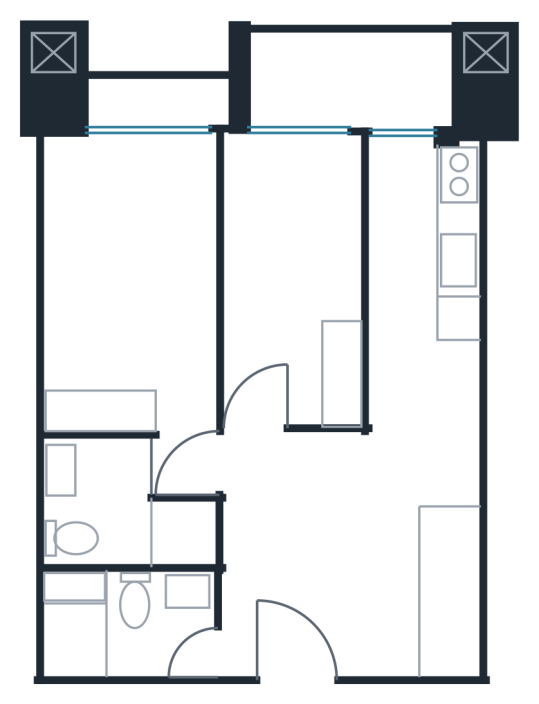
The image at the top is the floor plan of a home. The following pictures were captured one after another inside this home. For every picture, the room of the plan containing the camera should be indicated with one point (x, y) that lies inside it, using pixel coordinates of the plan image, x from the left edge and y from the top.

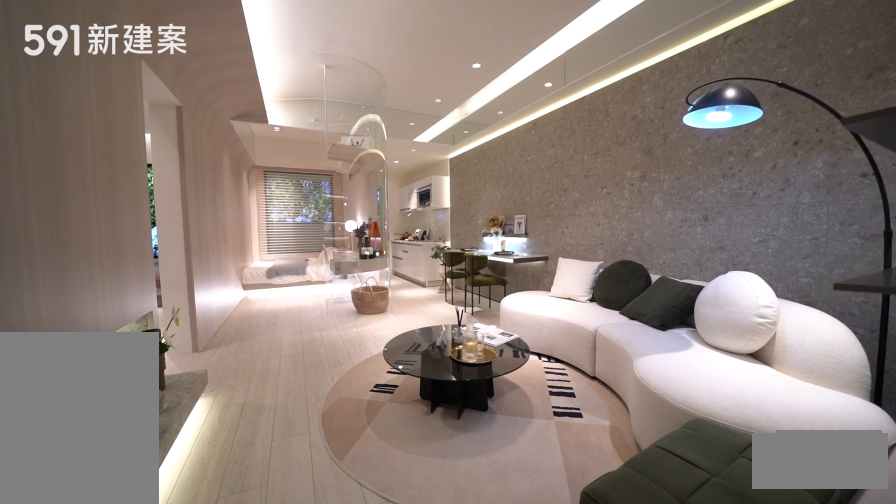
(347, 578)
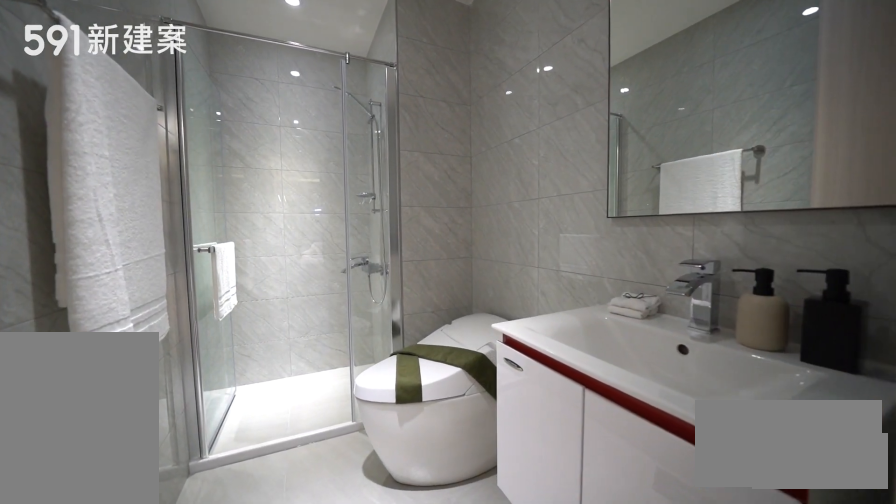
(126, 623)
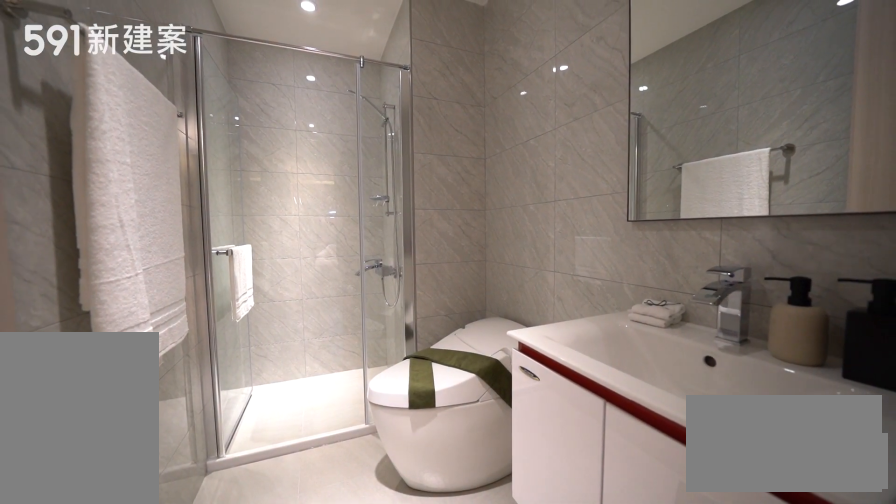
(126, 623)
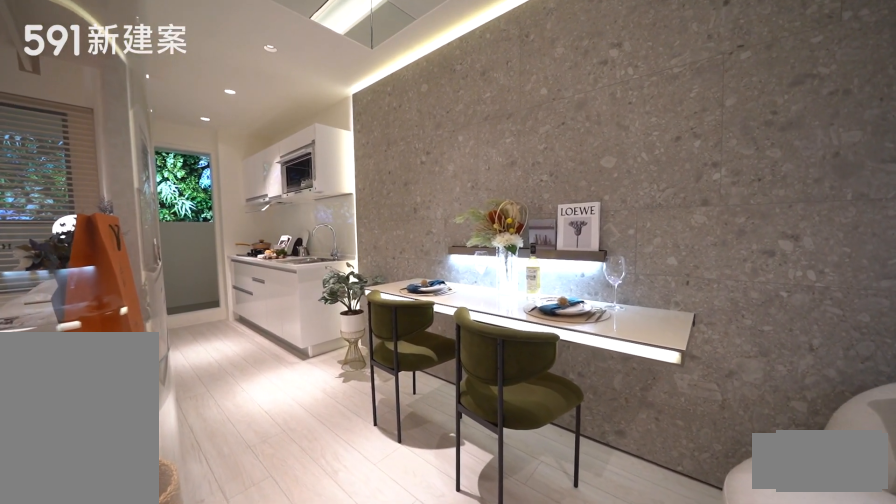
(425, 422)
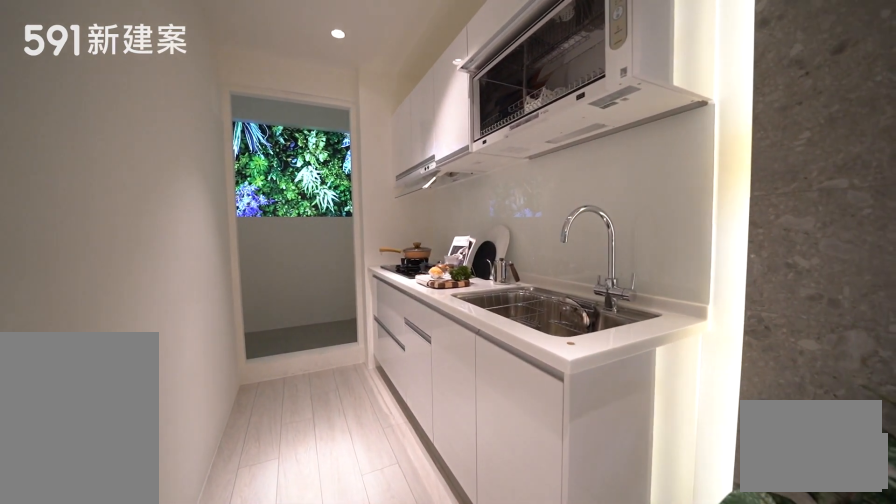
(421, 233)
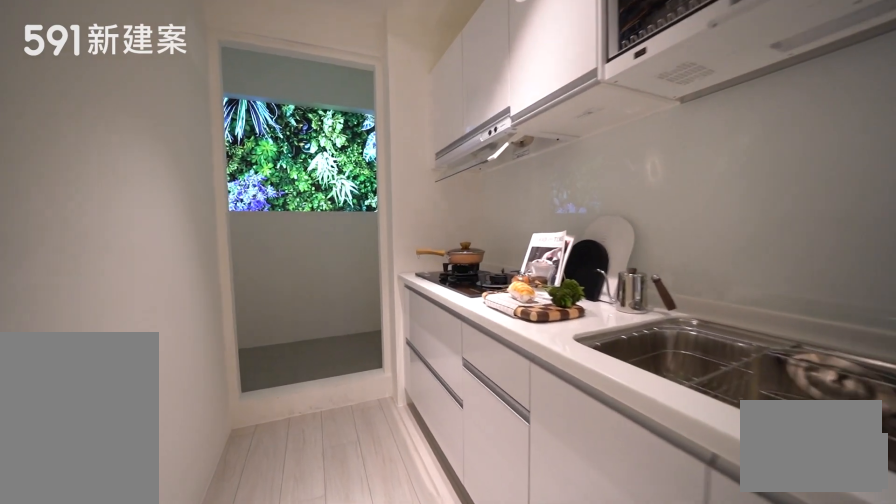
(421, 233)
